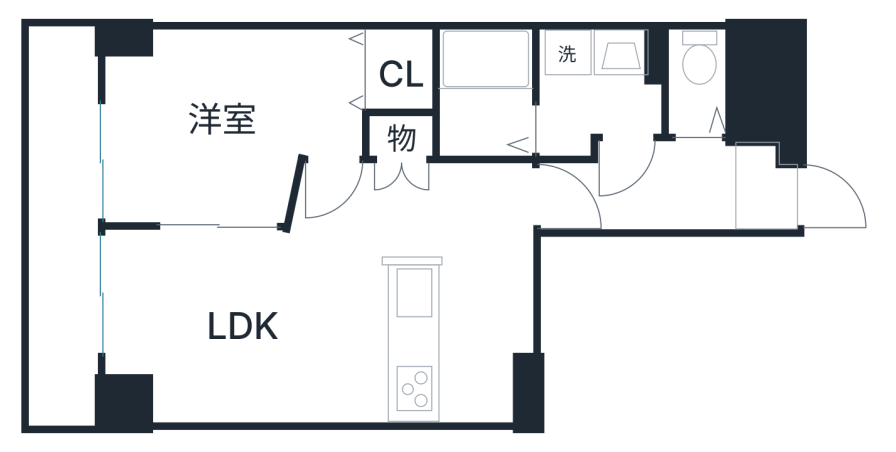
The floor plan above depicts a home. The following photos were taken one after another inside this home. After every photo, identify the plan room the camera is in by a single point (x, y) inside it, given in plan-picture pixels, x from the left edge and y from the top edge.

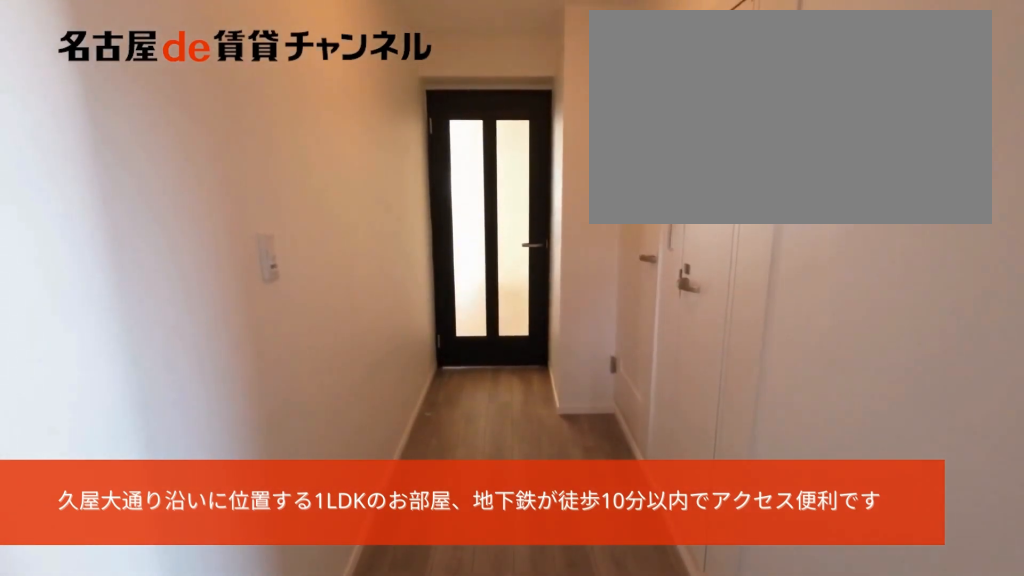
(769, 189)
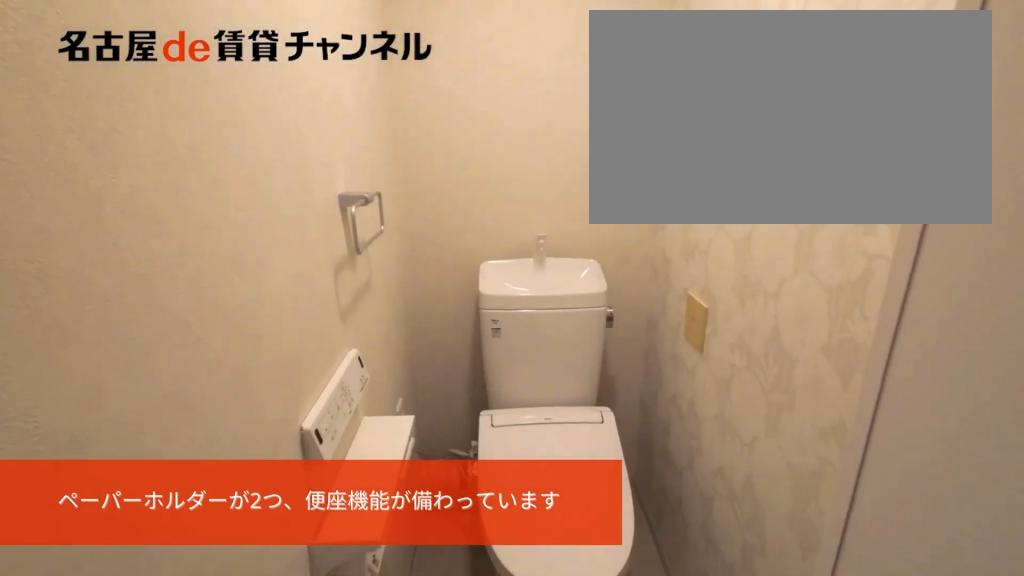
(698, 86)
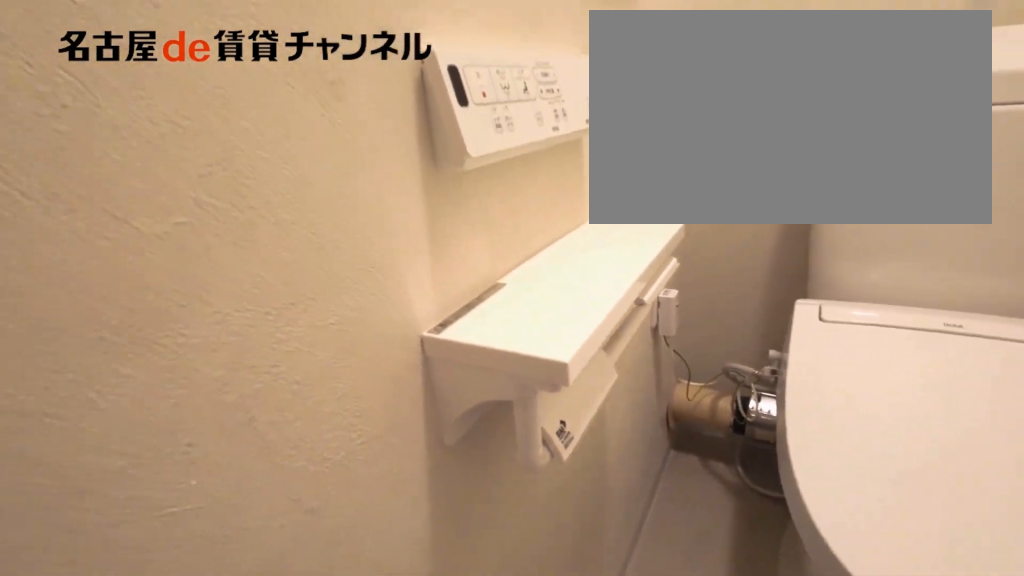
(698, 86)
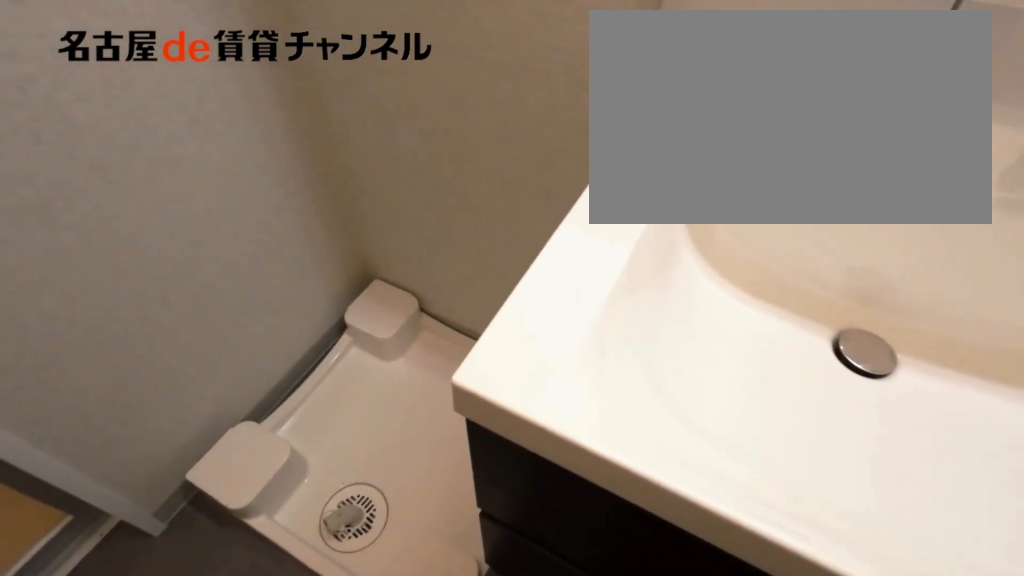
(599, 87)
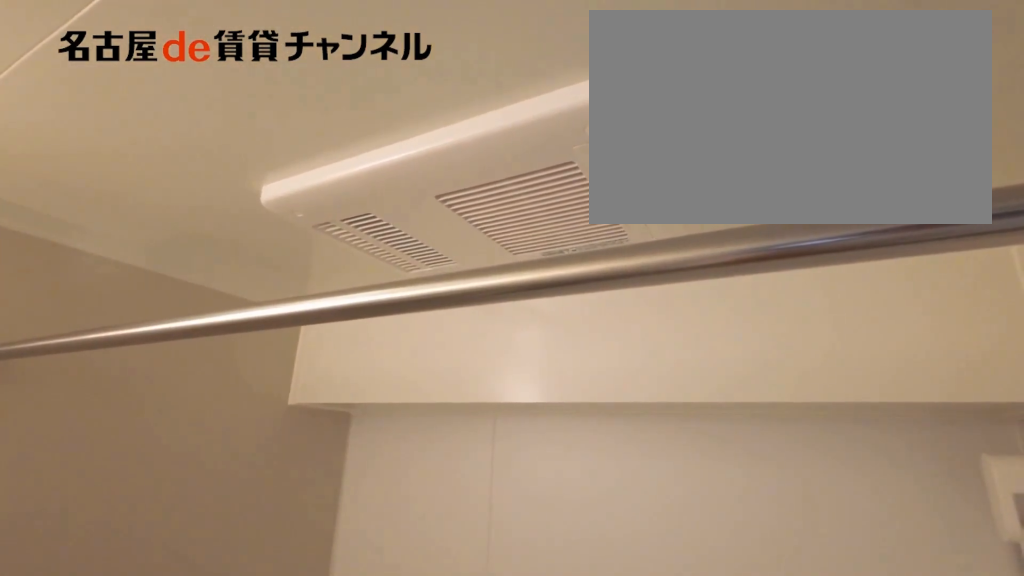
(482, 96)
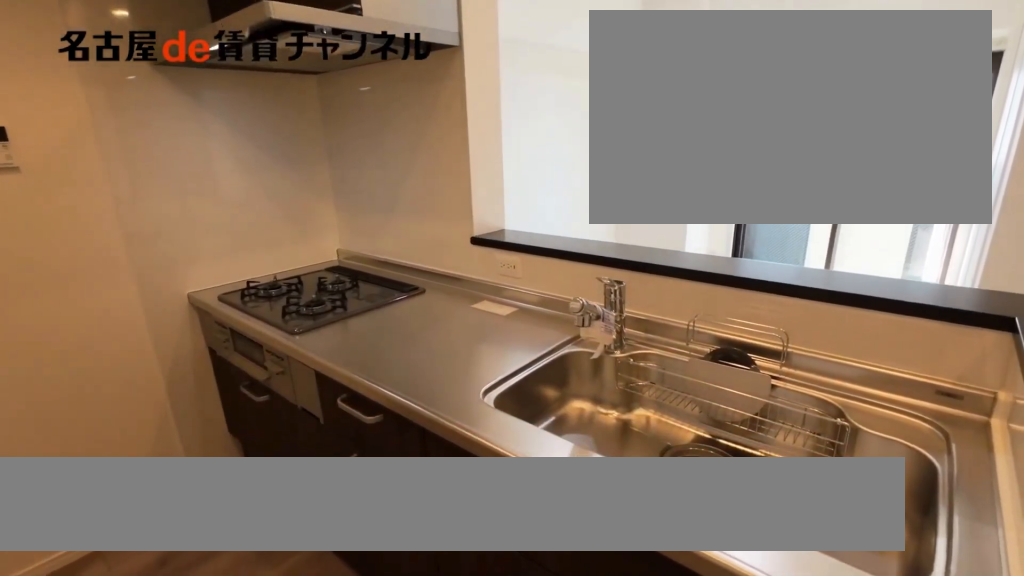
(459, 345)
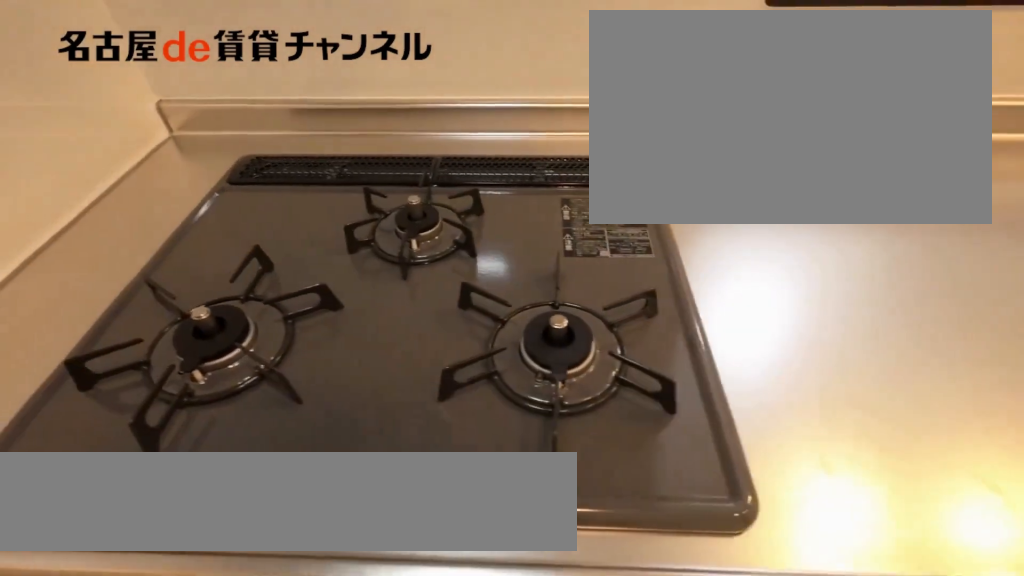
(459, 345)
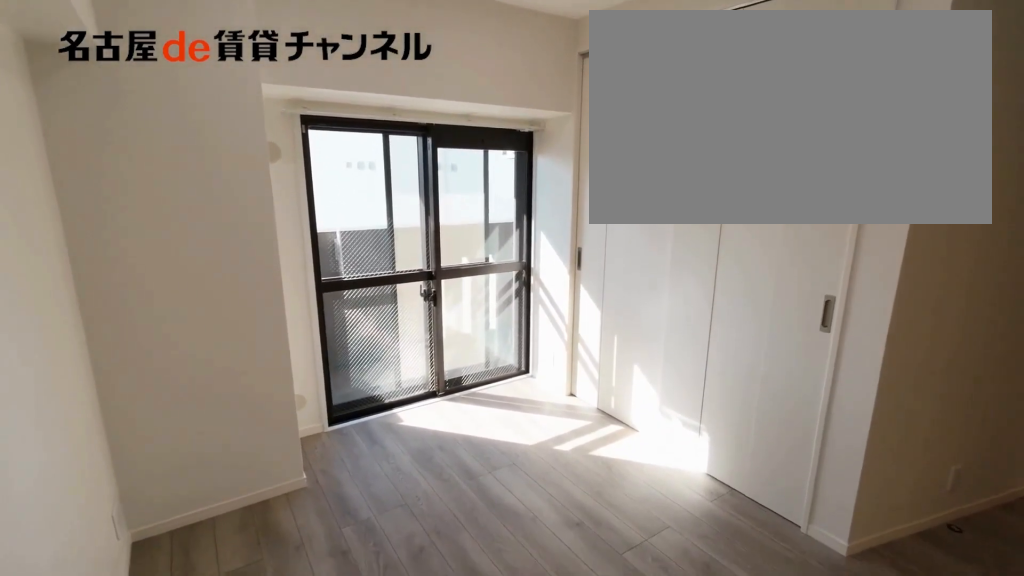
(240, 327)
